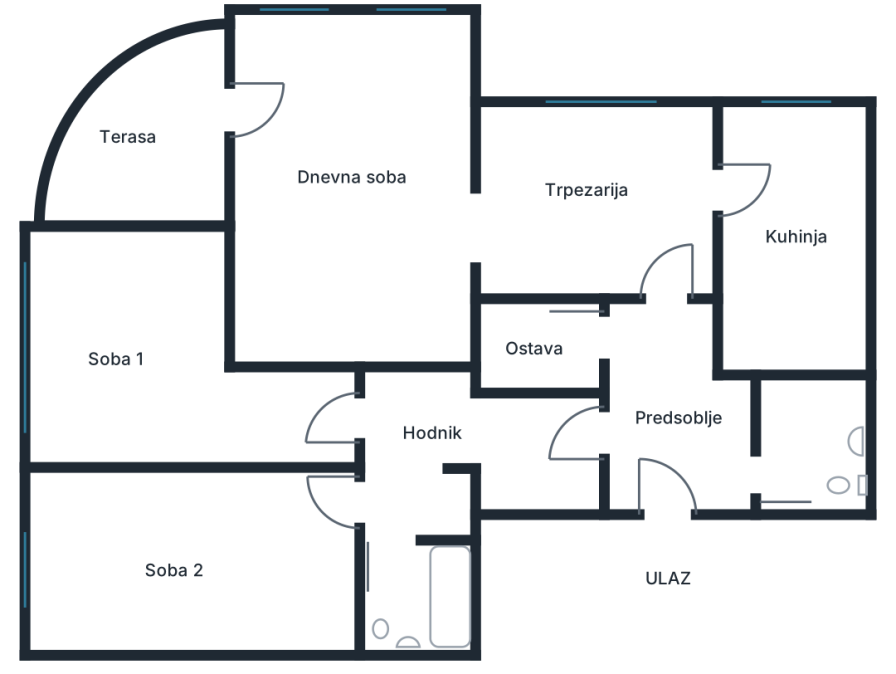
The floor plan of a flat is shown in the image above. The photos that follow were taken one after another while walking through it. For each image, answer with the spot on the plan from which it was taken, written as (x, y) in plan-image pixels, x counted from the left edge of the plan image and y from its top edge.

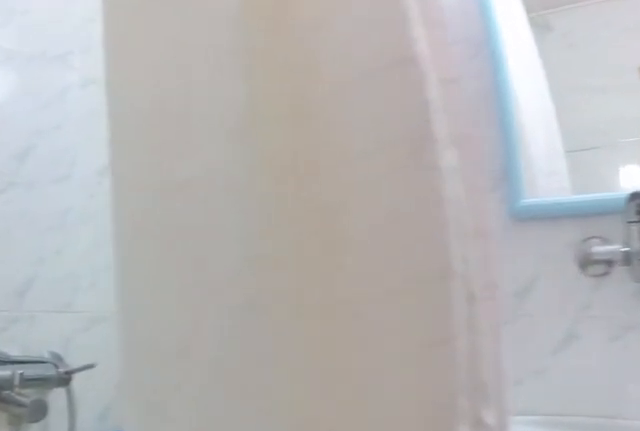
(395, 572)
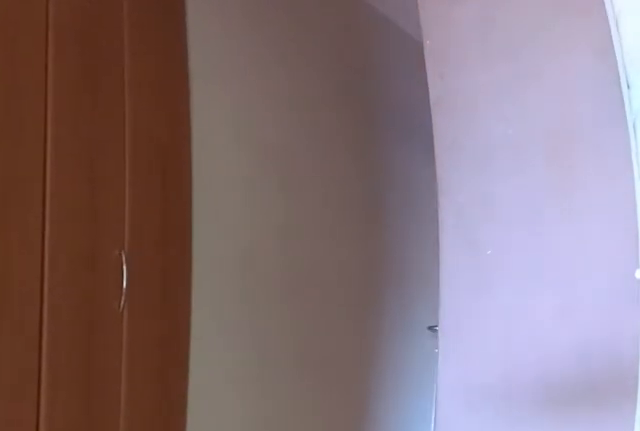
(412, 479)
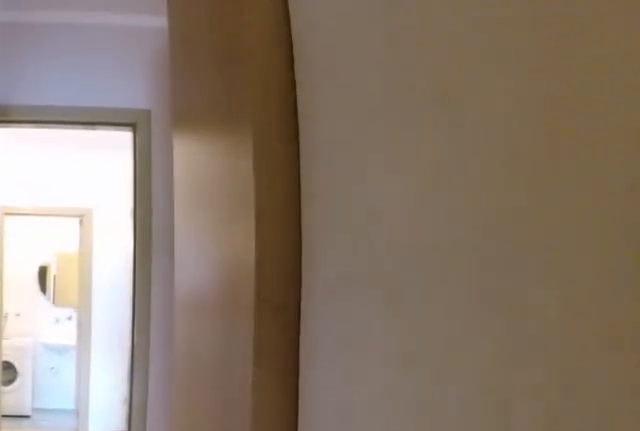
(444, 423)
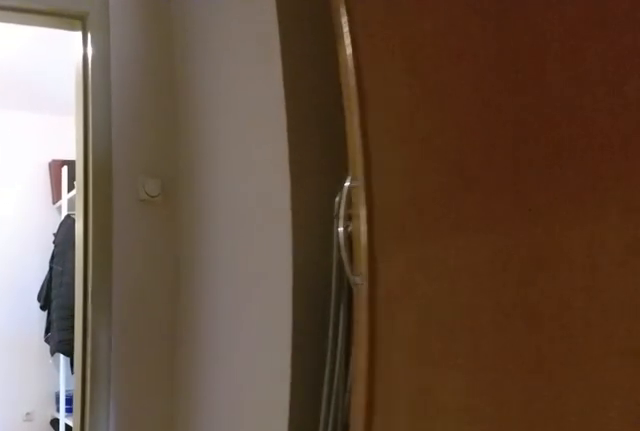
(493, 422)
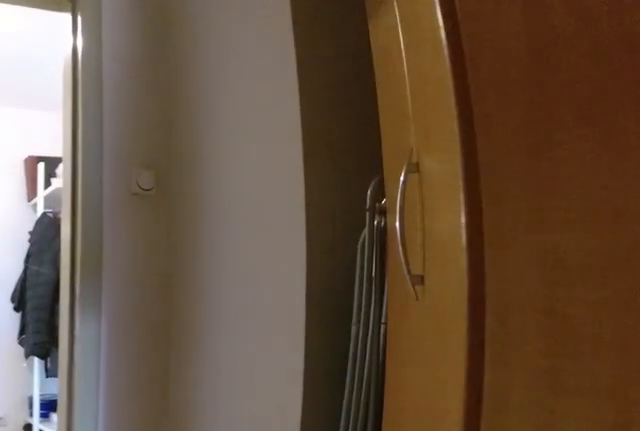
(500, 422)
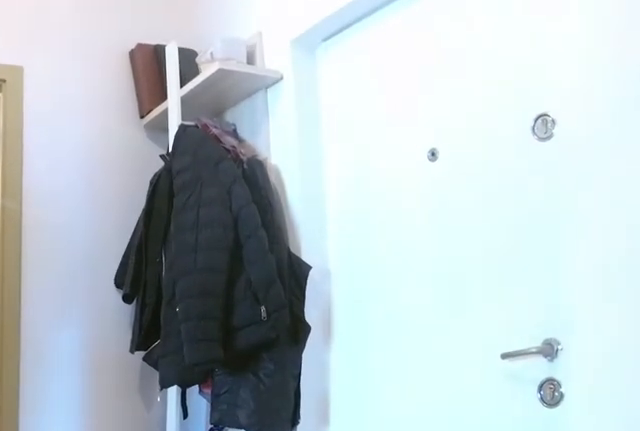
(604, 429)
